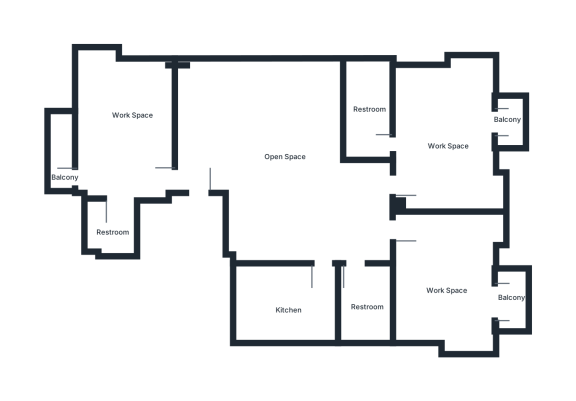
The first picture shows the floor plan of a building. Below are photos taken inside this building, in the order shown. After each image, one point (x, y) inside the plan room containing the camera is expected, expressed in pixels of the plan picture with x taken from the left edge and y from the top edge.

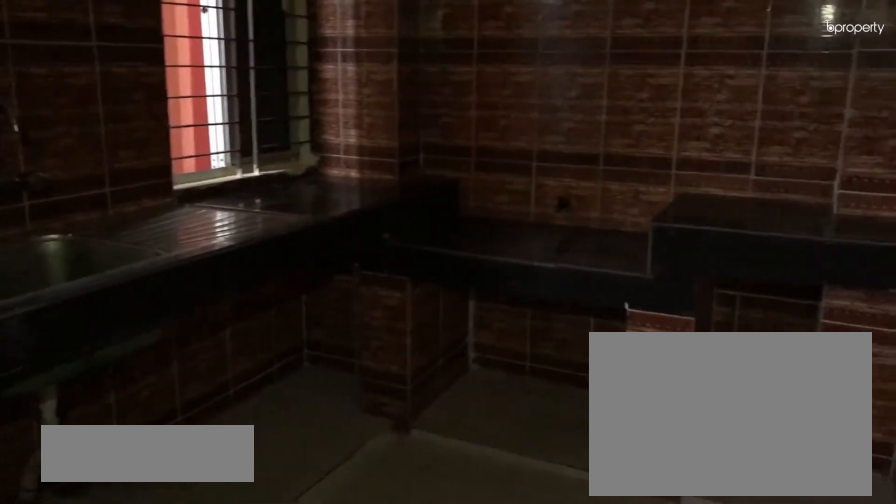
(290, 297)
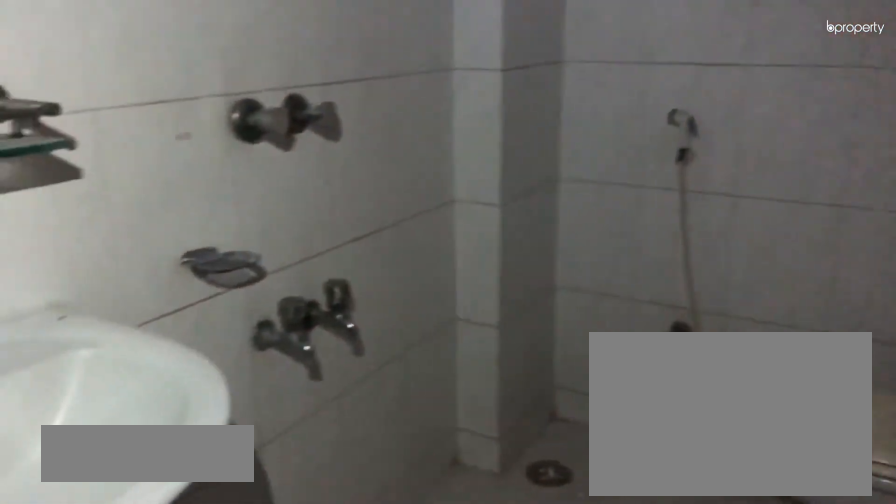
(367, 299)
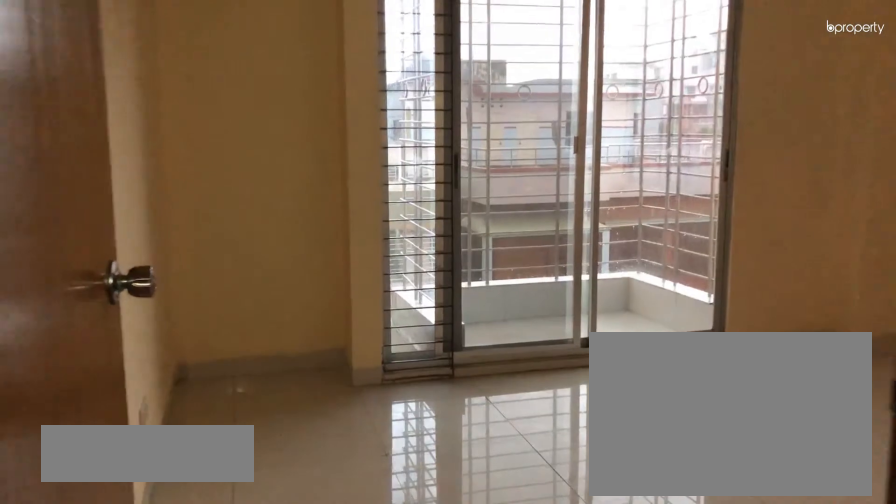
(444, 284)
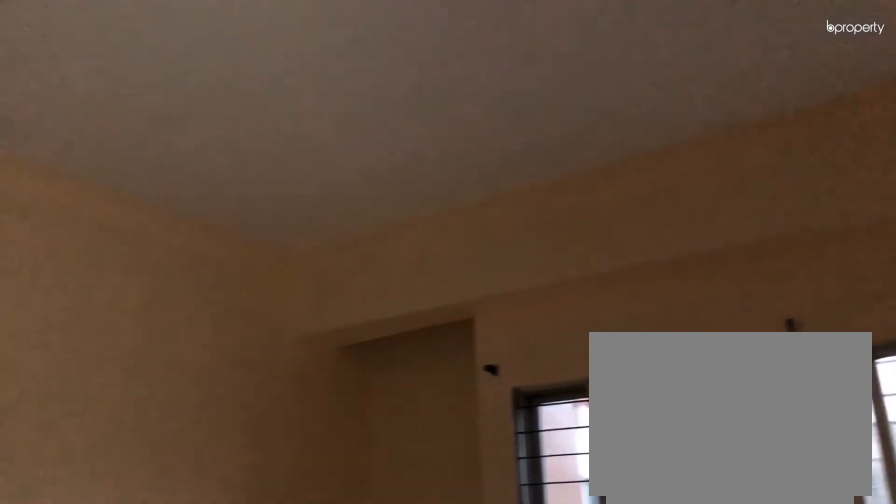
(444, 284)
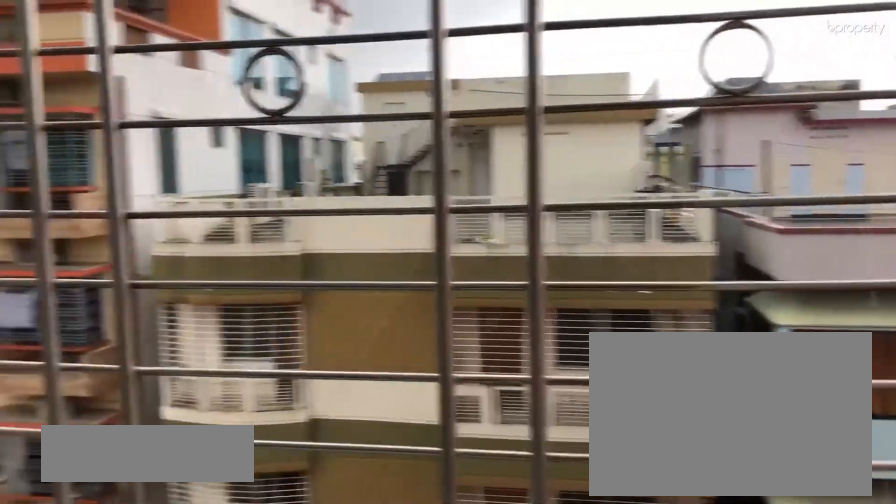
(508, 299)
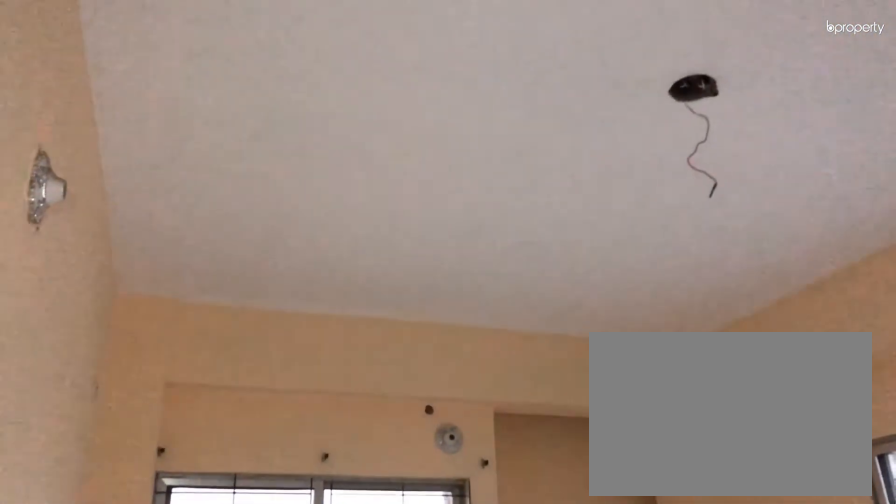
(447, 138)
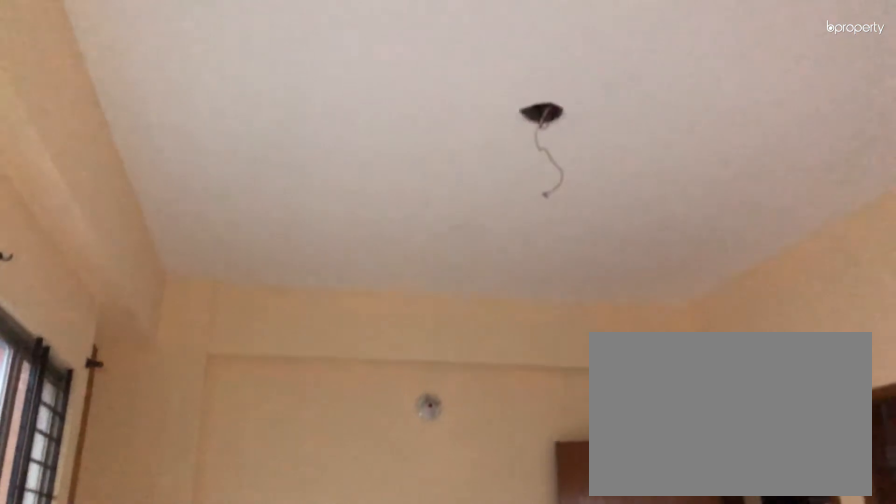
(446, 138)
